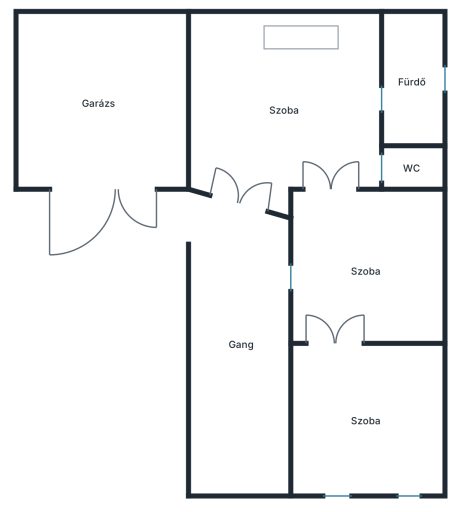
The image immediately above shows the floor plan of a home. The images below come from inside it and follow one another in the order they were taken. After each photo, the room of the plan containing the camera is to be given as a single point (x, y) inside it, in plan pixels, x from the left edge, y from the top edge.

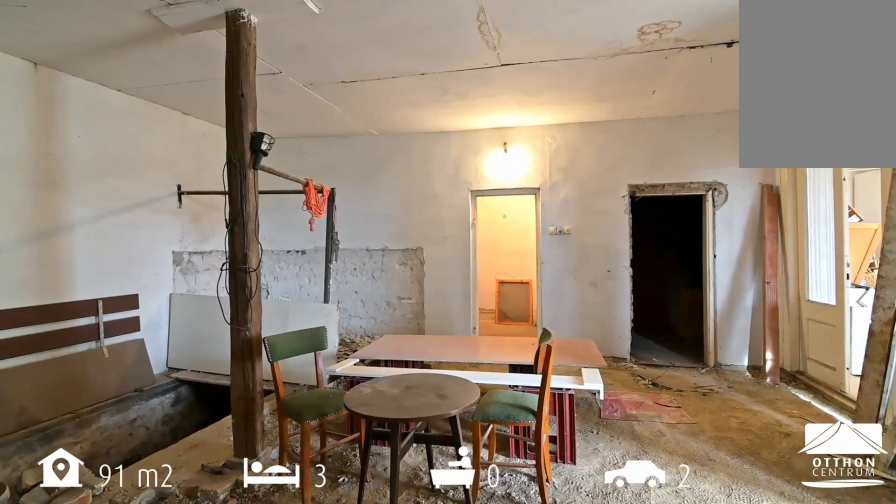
(296, 131)
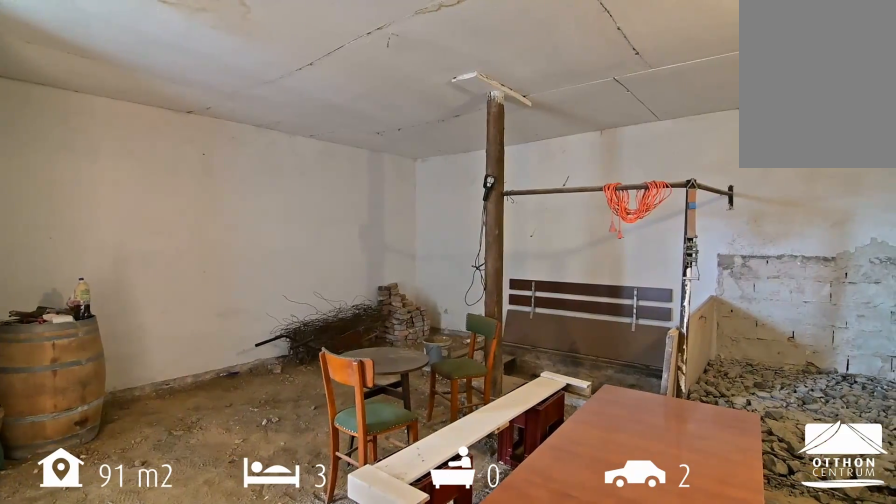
(296, 131)
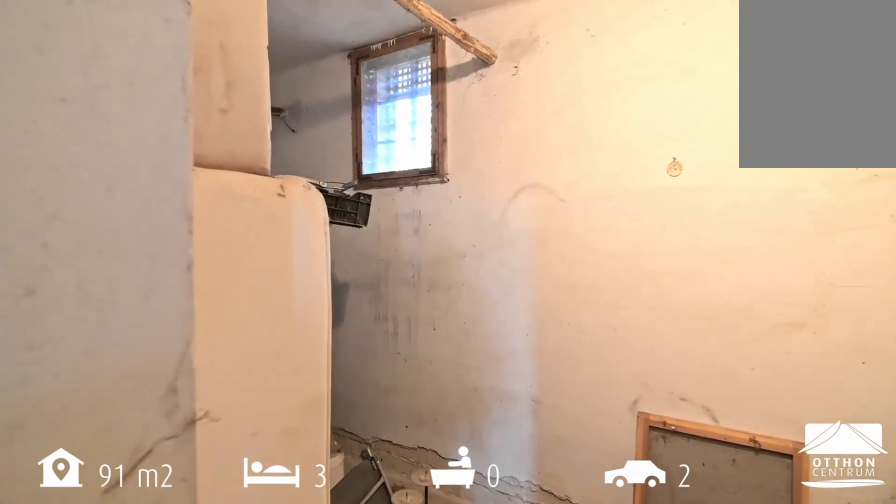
(413, 95)
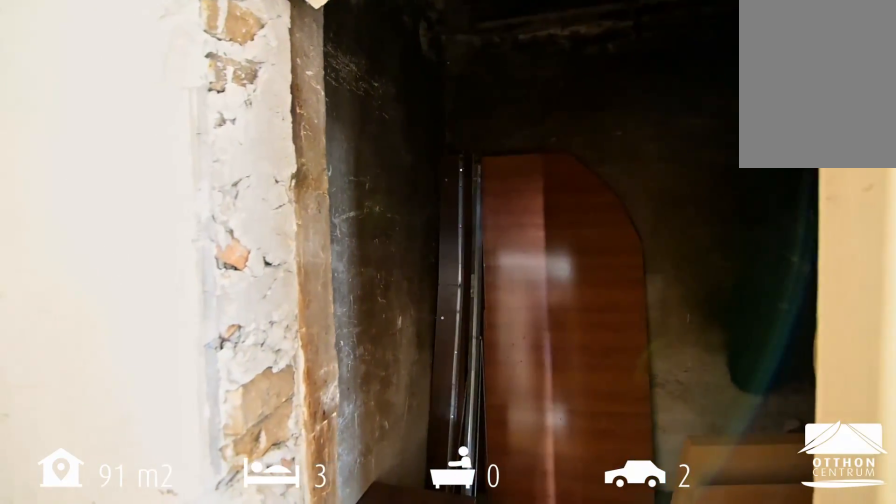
(413, 166)
